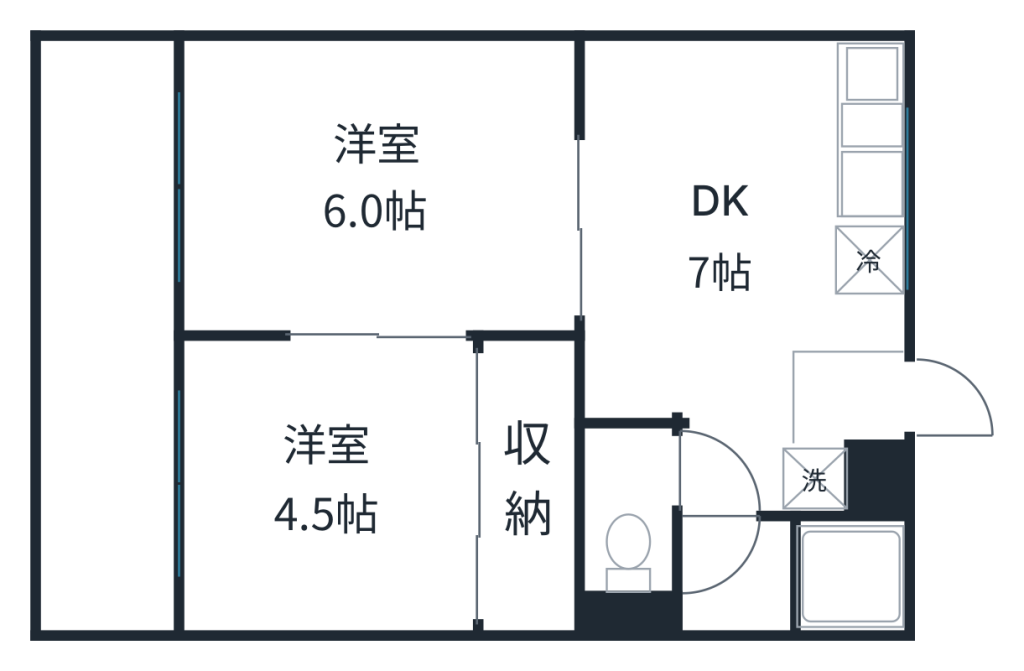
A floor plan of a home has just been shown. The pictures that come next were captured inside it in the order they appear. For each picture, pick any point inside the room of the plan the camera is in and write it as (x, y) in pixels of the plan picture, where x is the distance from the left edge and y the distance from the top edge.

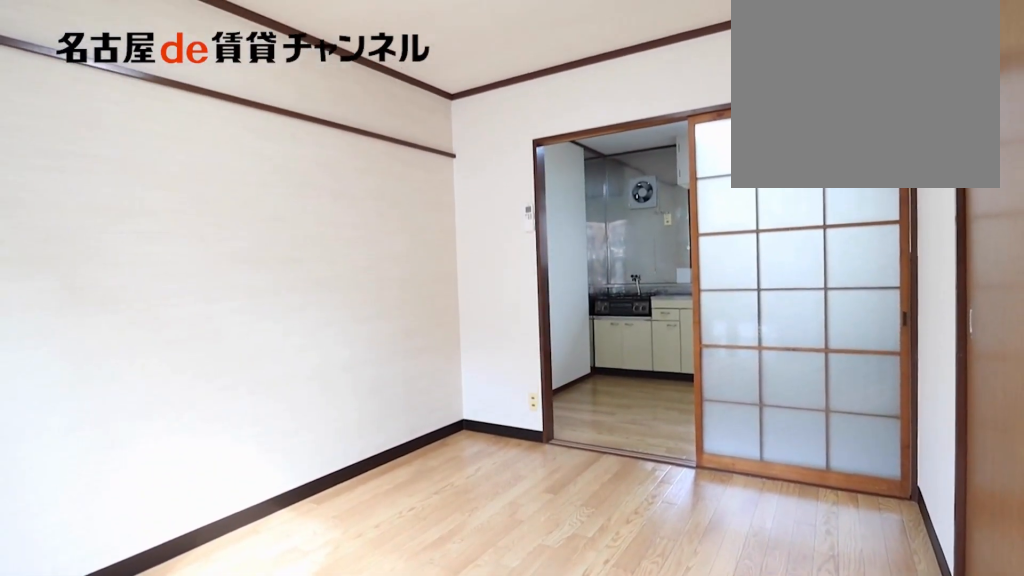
(374, 182)
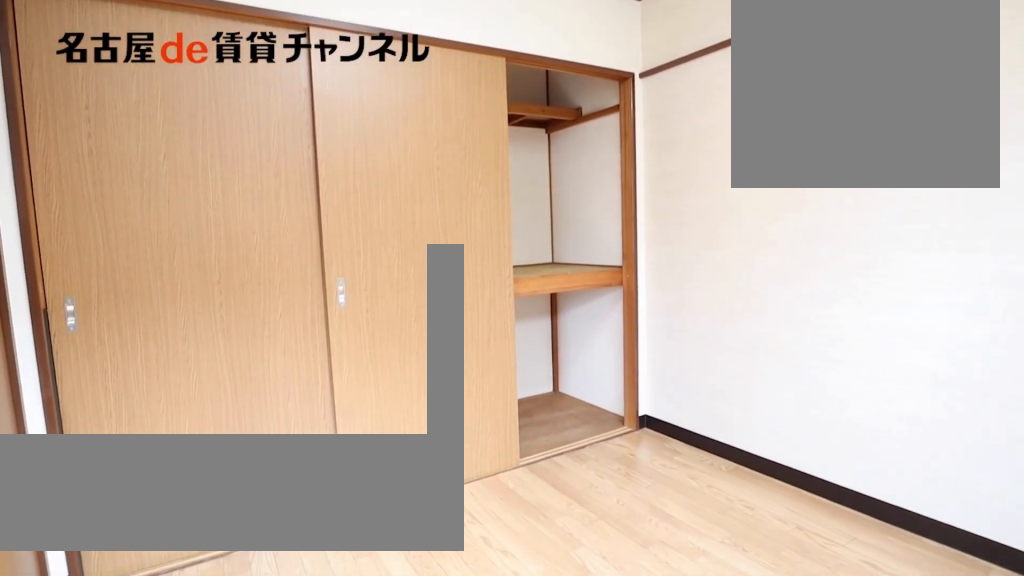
(328, 489)
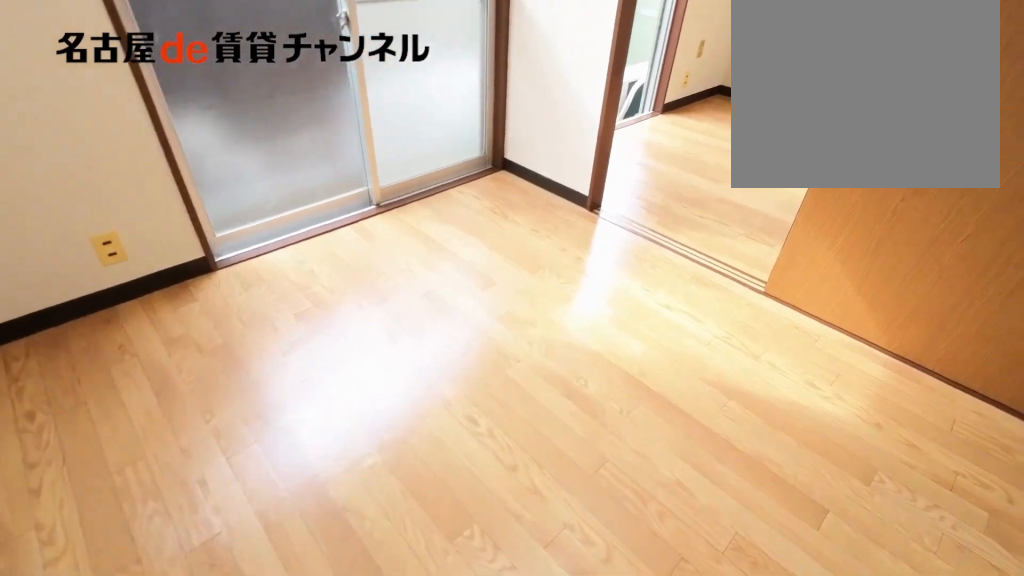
(331, 489)
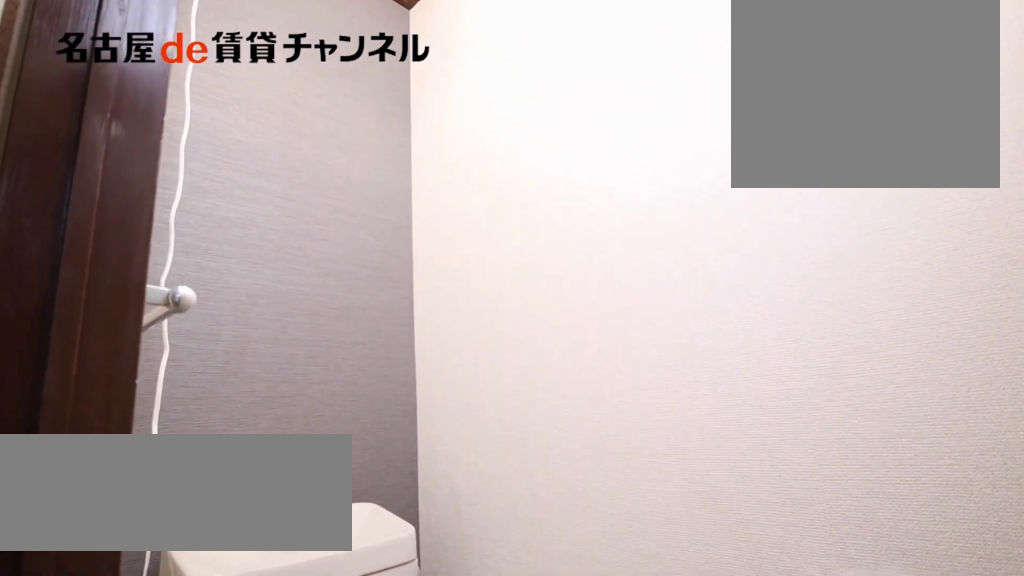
(638, 509)
